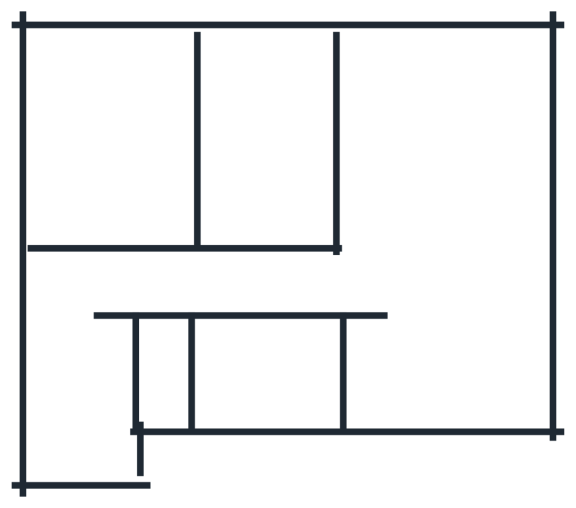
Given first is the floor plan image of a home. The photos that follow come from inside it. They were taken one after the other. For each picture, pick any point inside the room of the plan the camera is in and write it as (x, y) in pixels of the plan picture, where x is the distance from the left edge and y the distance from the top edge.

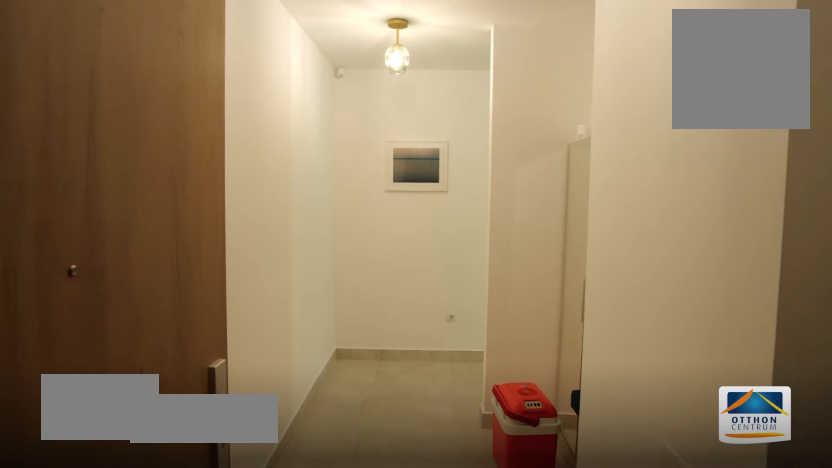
(83, 392)
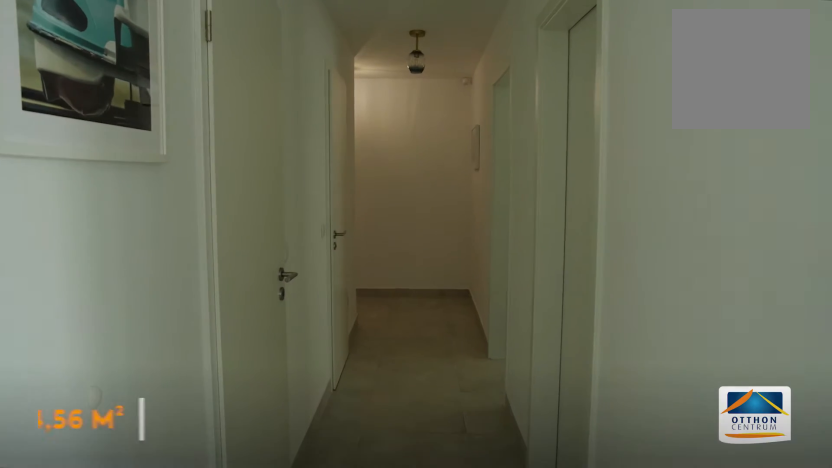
(217, 279)
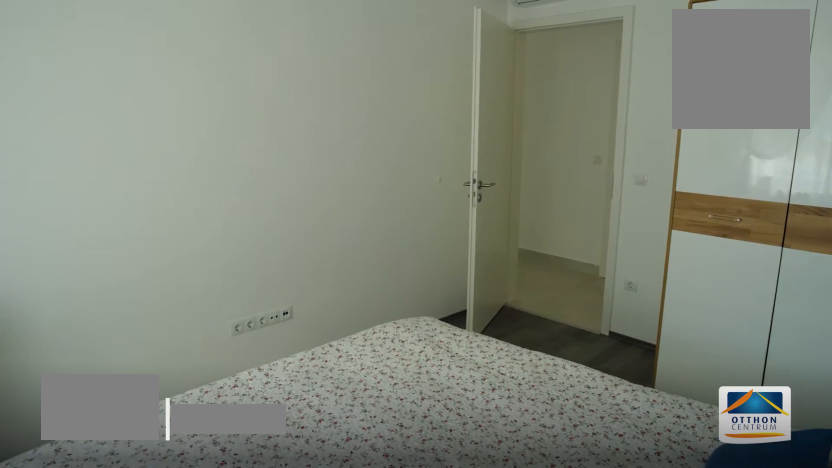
(112, 146)
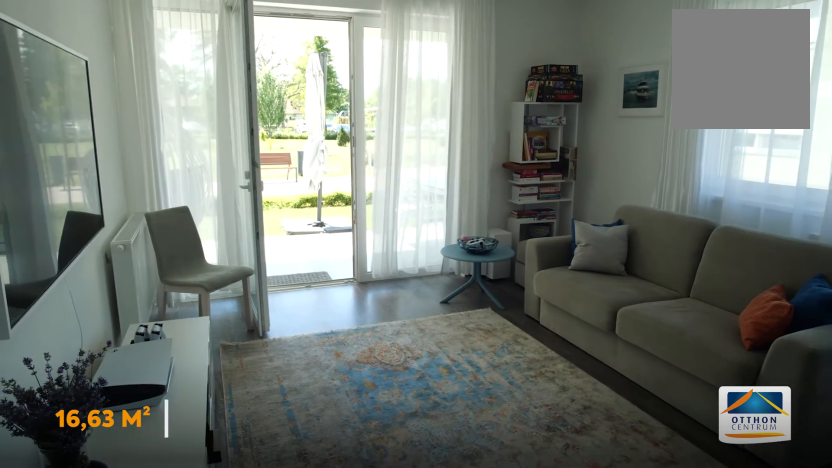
(444, 139)
